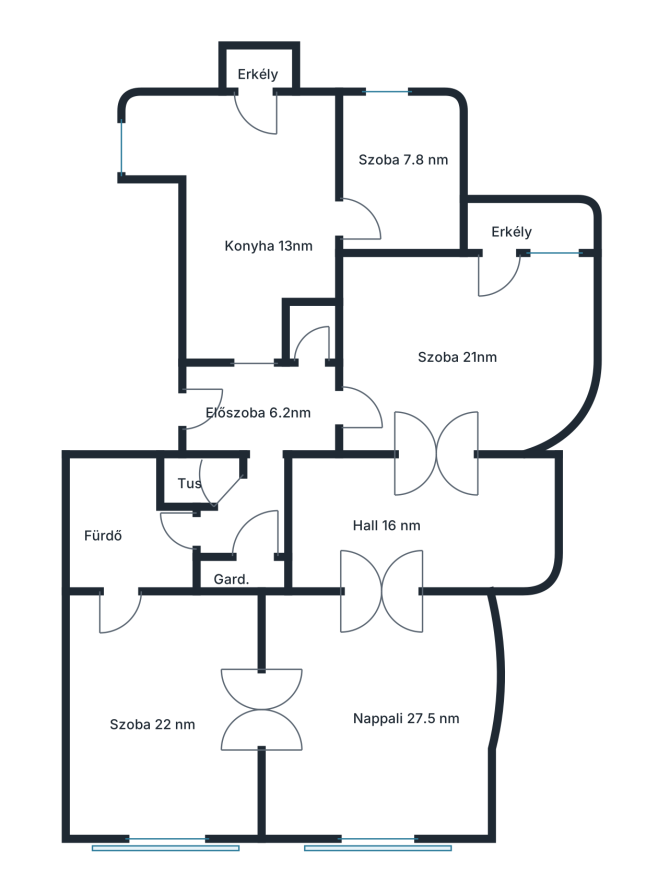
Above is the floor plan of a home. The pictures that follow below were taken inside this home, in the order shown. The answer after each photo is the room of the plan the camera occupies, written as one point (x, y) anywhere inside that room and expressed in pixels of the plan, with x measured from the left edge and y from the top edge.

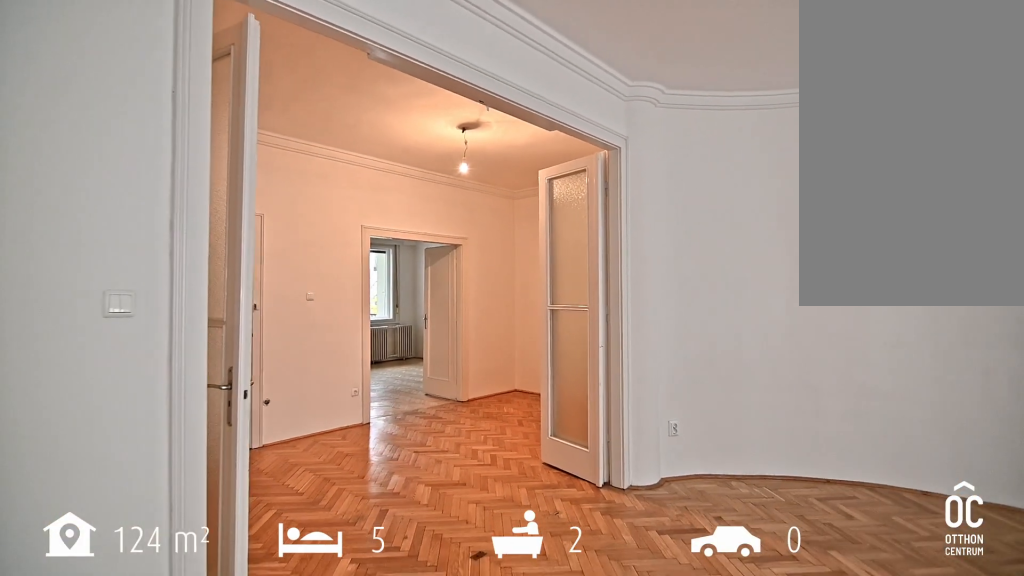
(377, 712)
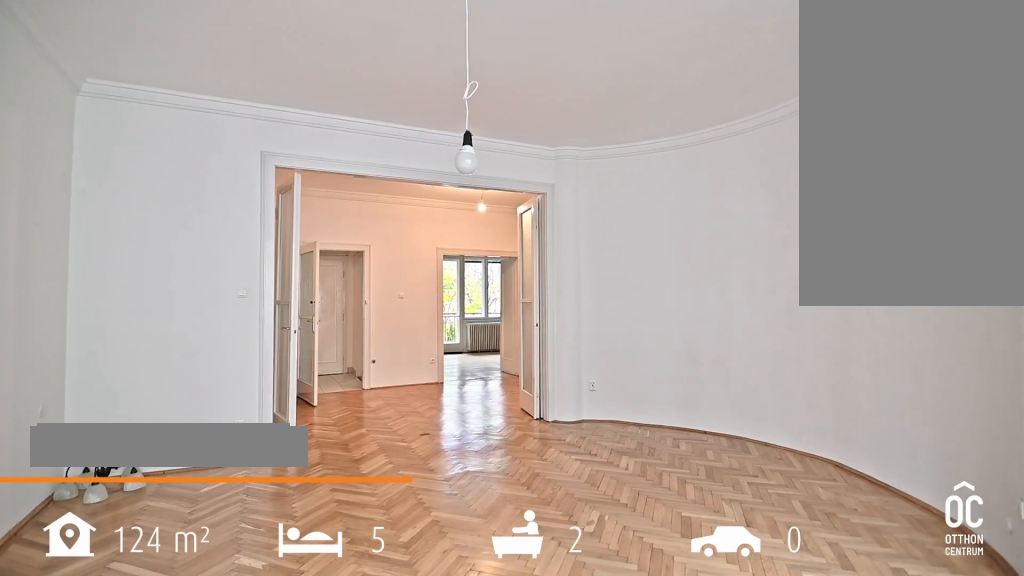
(377, 712)
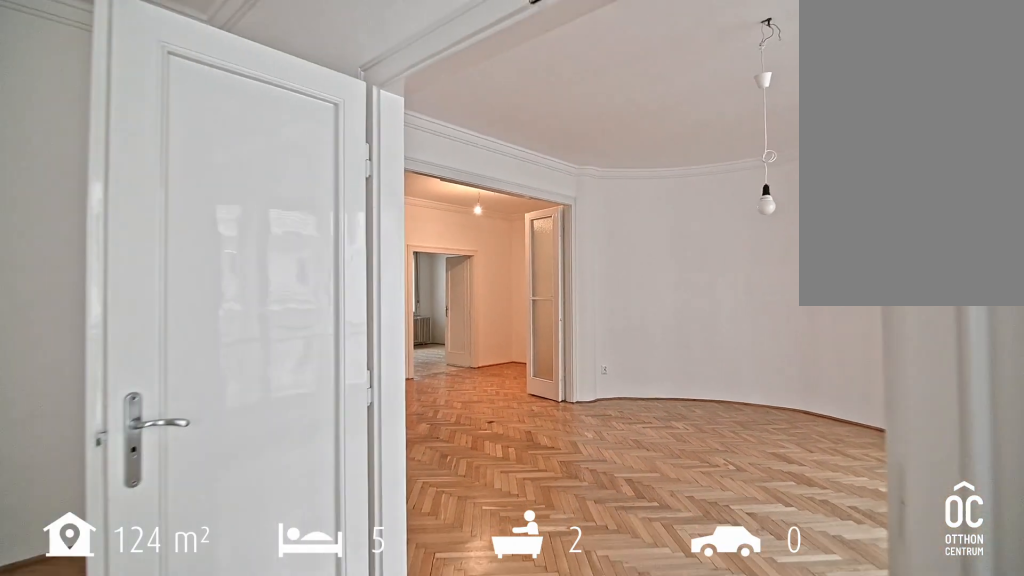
(162, 712)
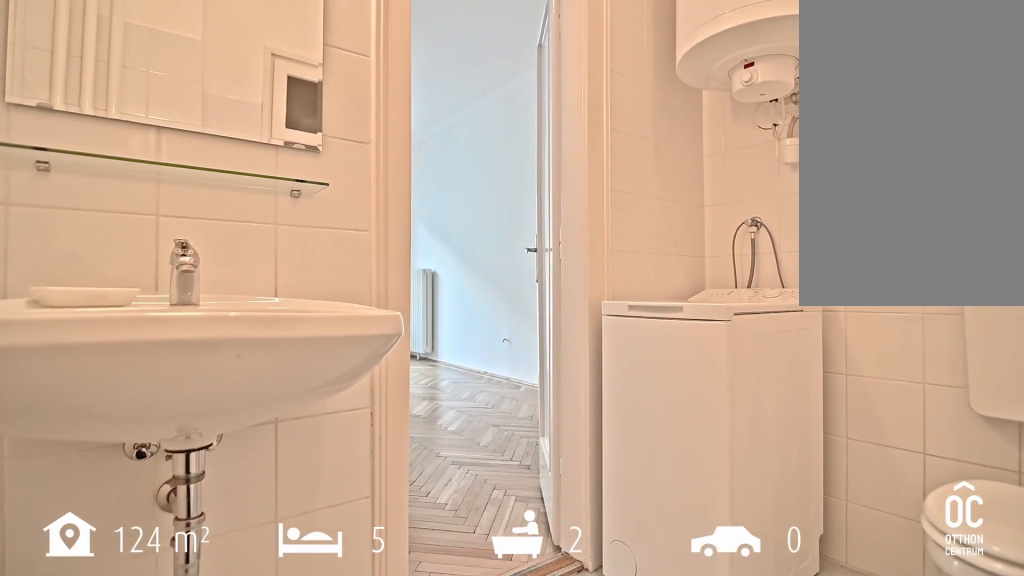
(124, 530)
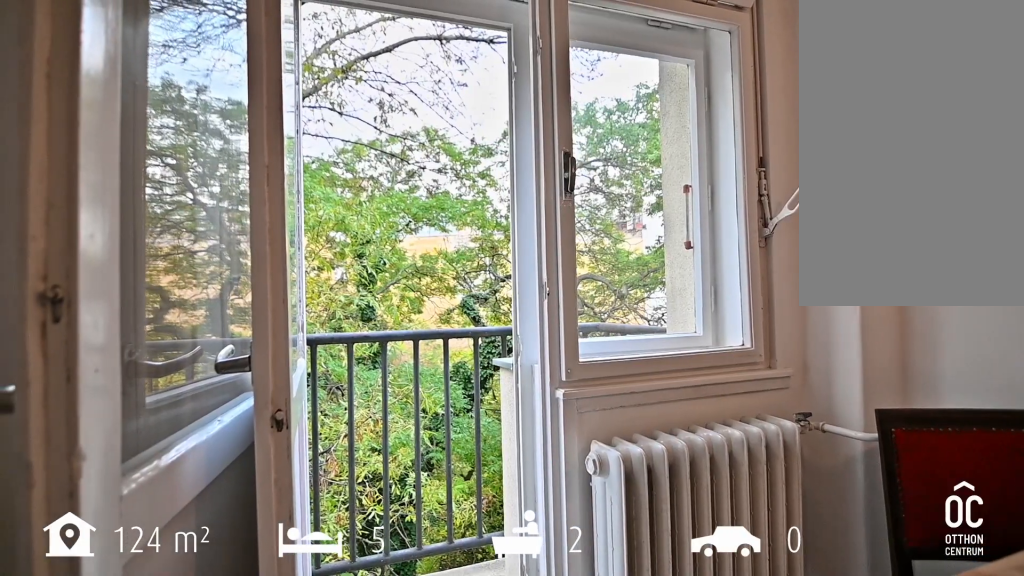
(266, 236)
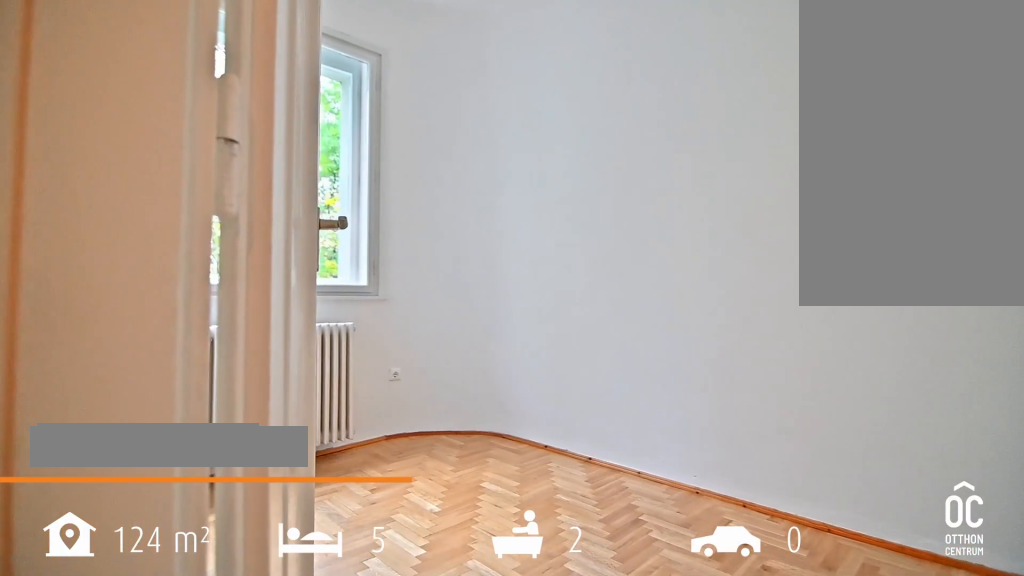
(400, 180)
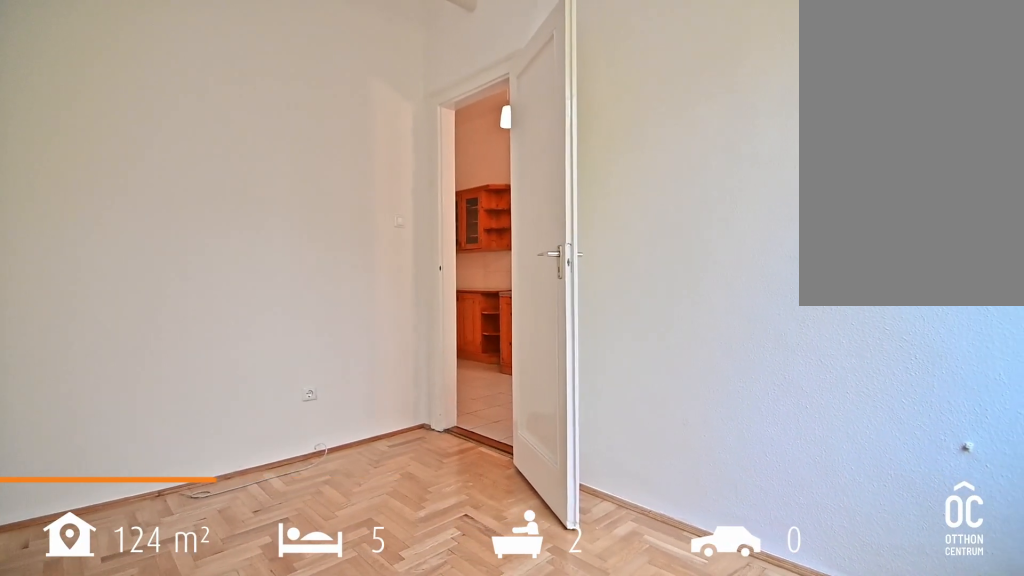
(400, 179)
